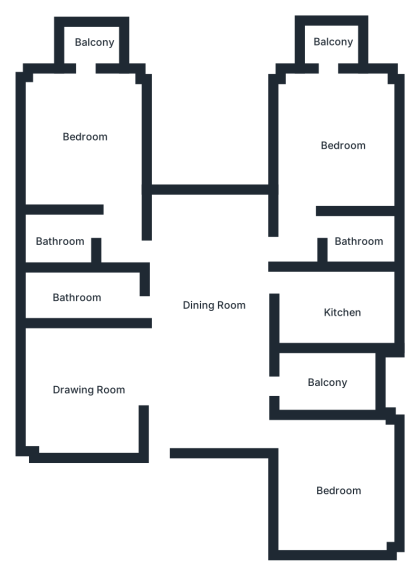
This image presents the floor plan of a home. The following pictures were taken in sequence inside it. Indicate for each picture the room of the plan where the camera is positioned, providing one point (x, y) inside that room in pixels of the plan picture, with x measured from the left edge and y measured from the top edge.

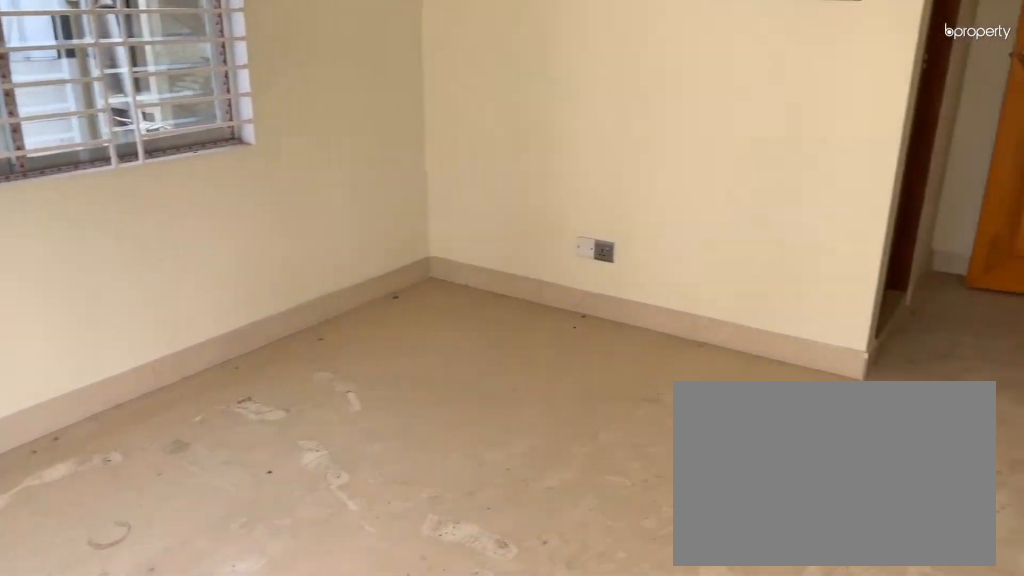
(333, 140)
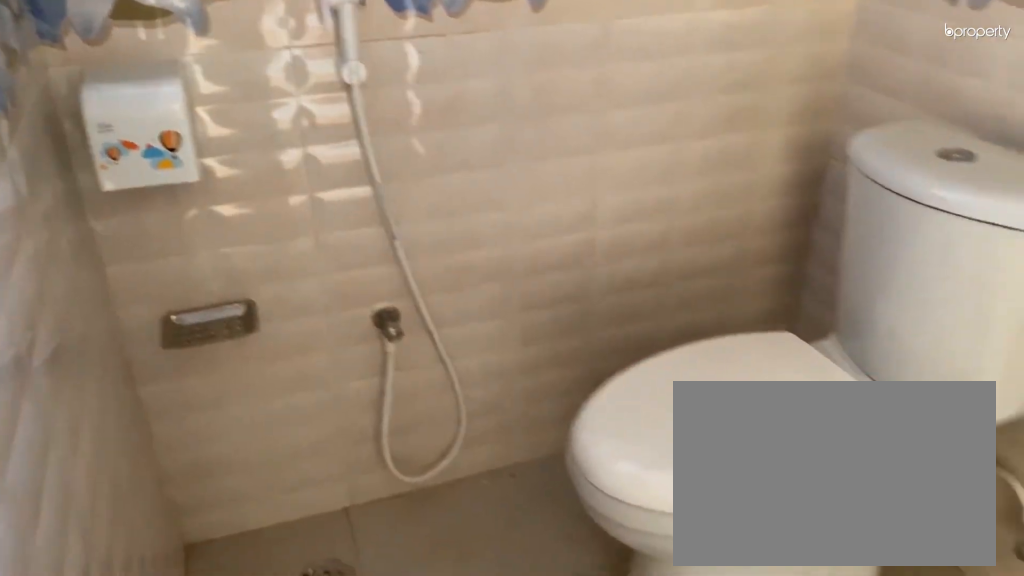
(351, 240)
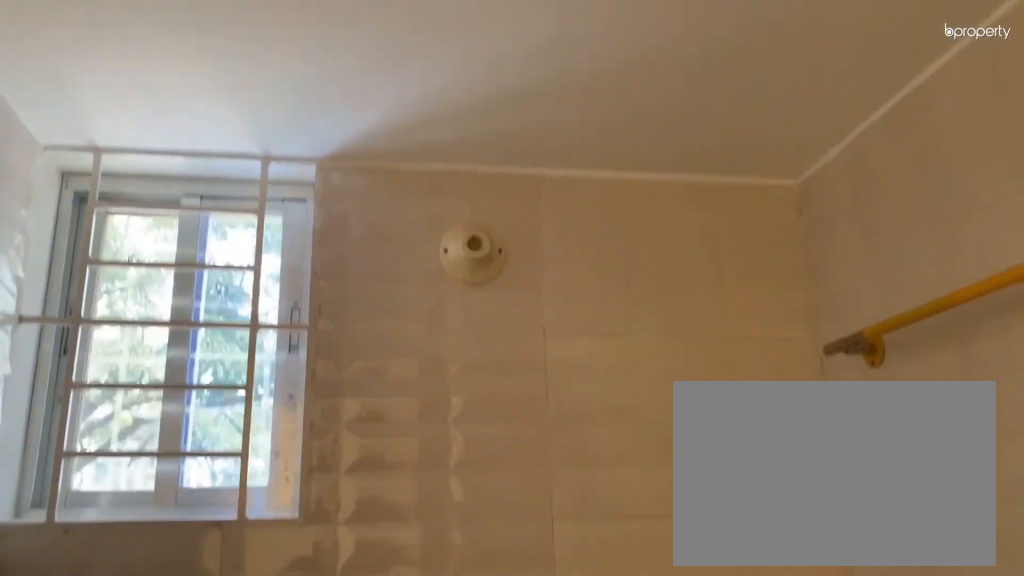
(352, 240)
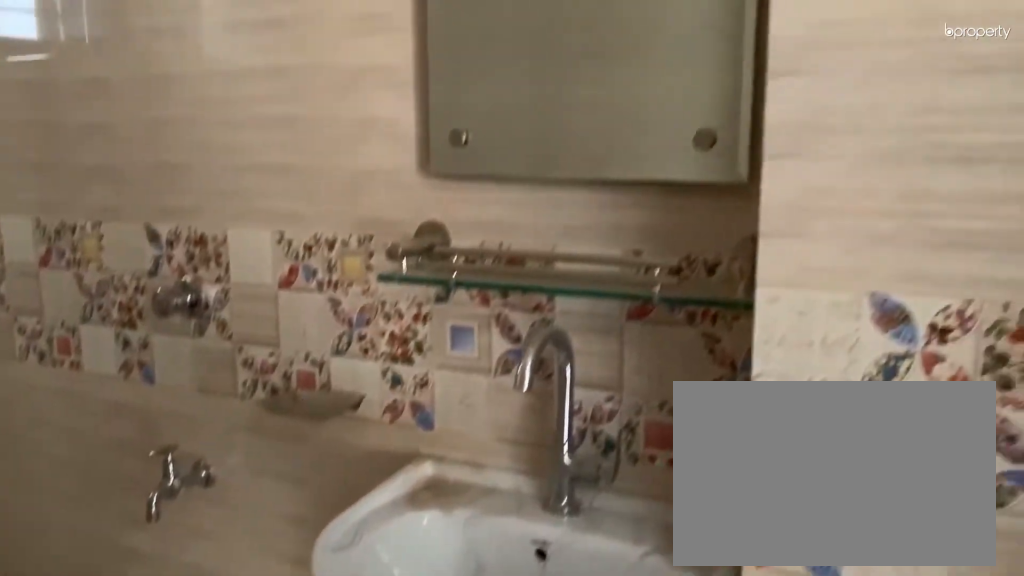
(75, 295)
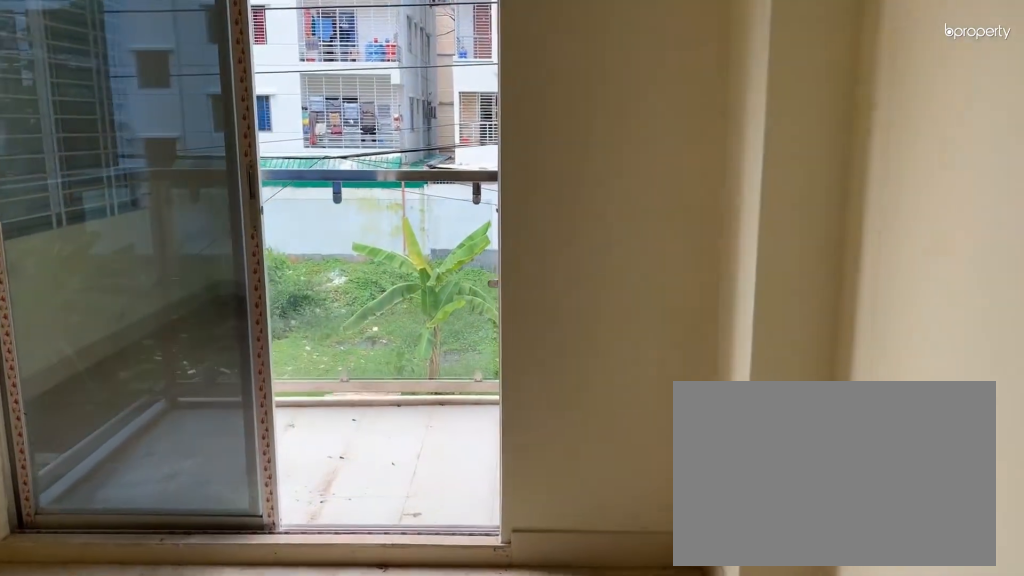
(76, 140)
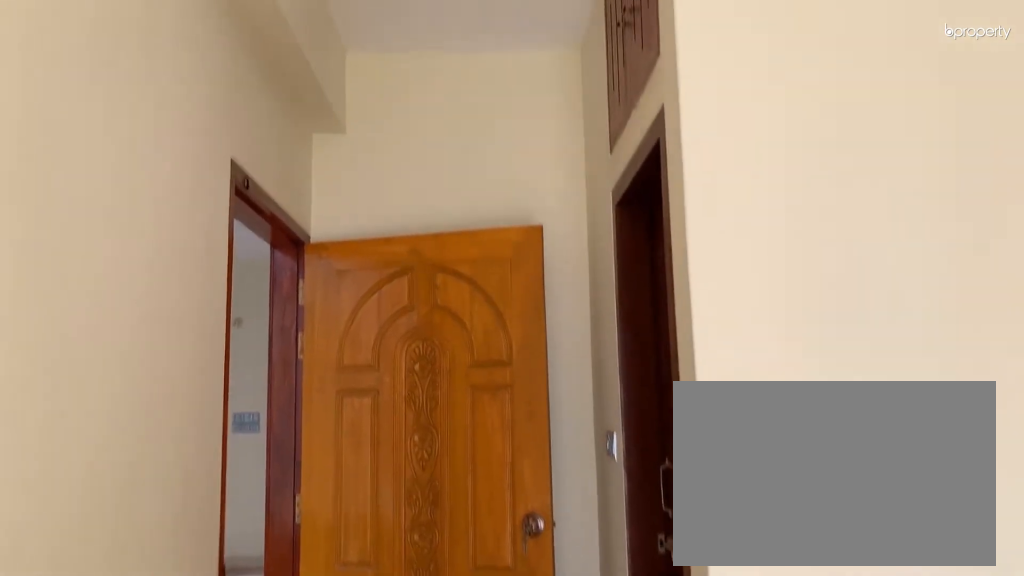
(76, 140)
